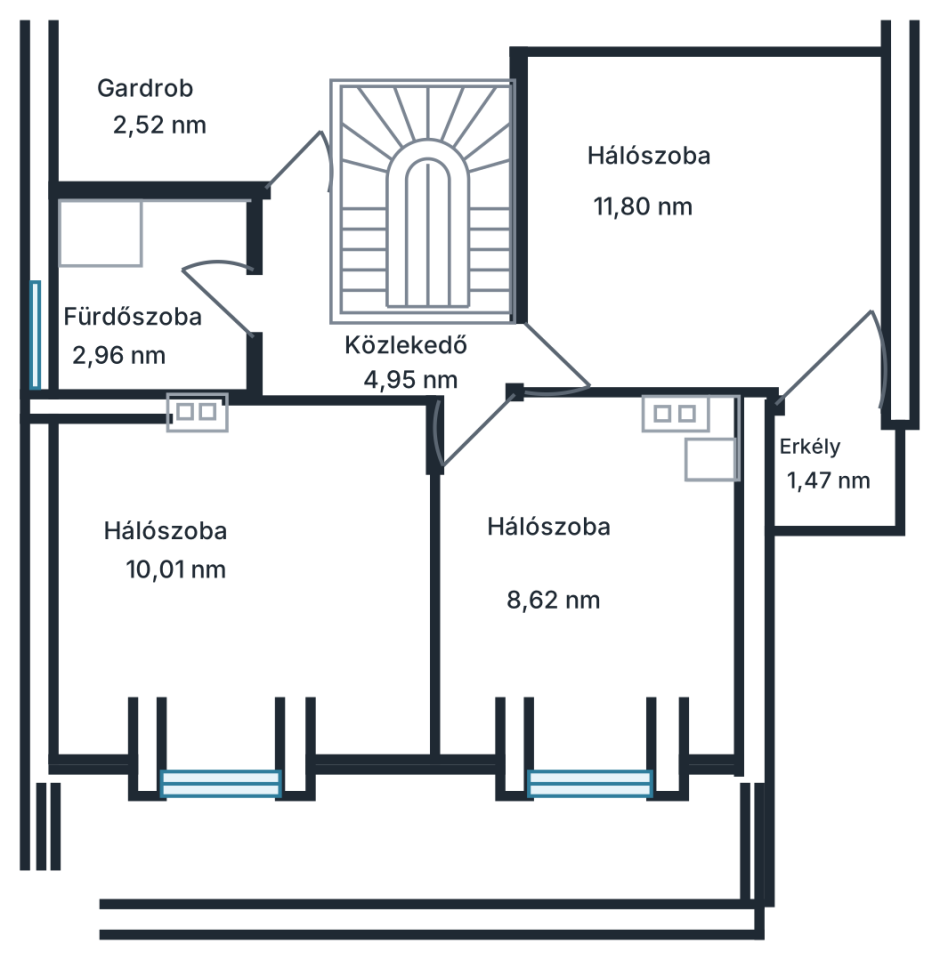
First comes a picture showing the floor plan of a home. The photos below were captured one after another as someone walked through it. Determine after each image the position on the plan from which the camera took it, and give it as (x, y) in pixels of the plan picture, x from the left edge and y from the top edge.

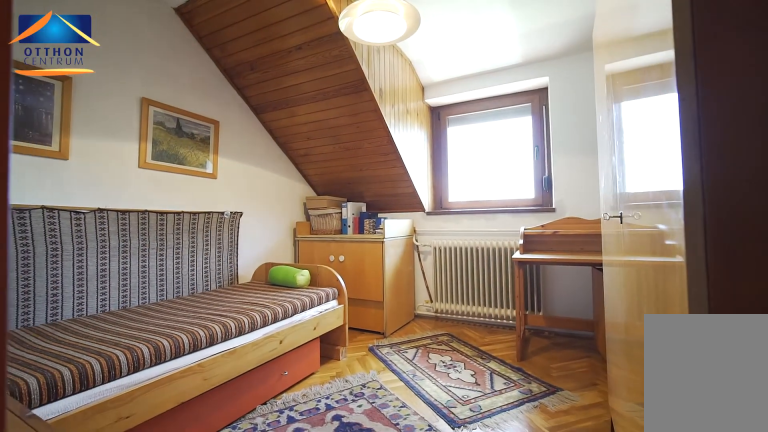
(502, 451)
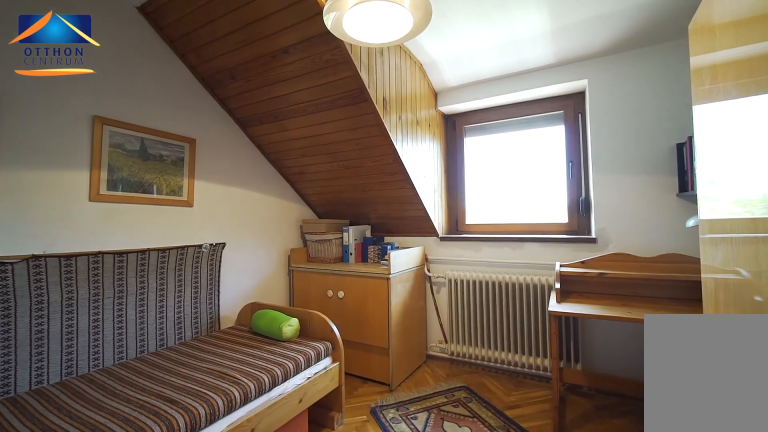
(551, 541)
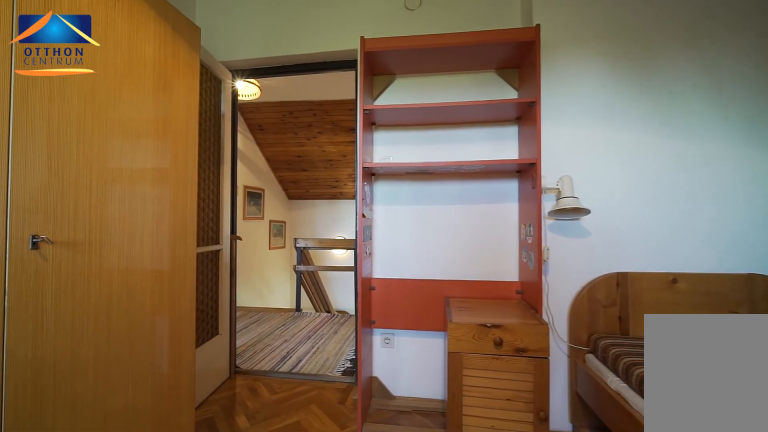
(502, 476)
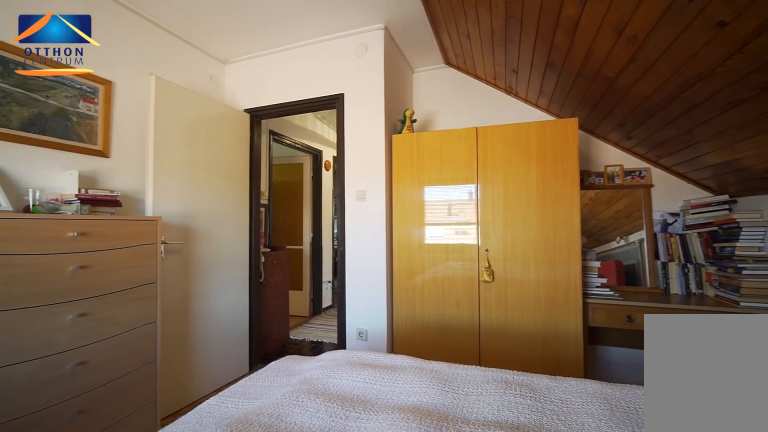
(763, 279)
